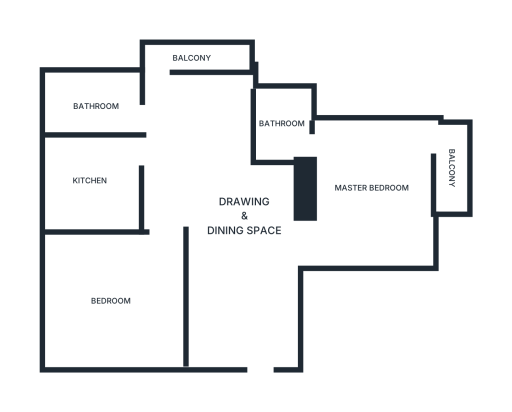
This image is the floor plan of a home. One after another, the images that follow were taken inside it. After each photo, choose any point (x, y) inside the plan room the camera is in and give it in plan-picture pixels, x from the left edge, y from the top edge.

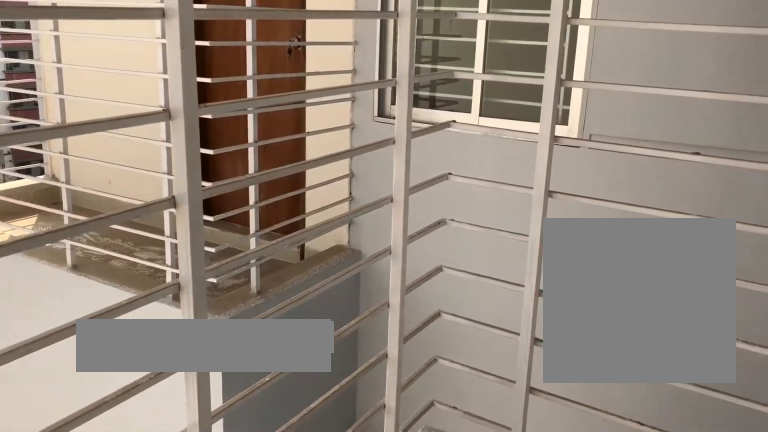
(454, 168)
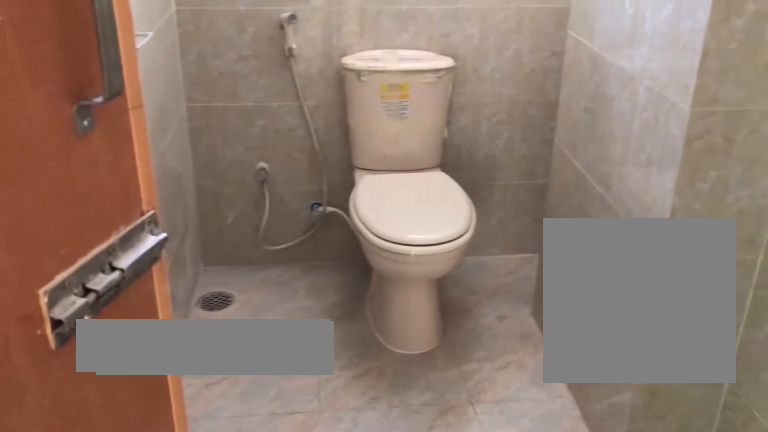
(99, 108)
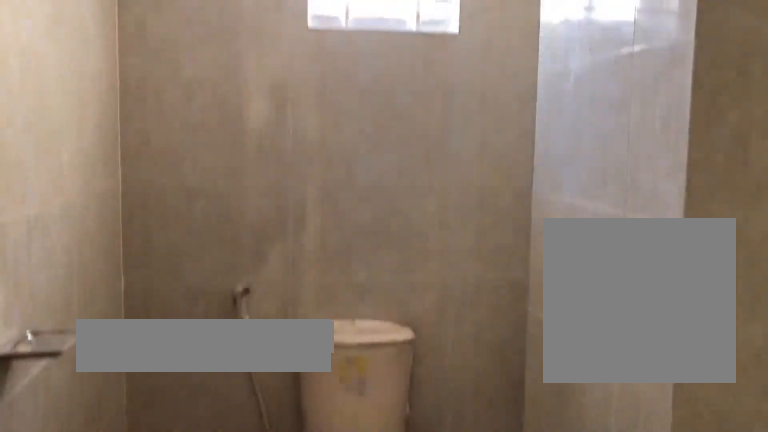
(99, 108)
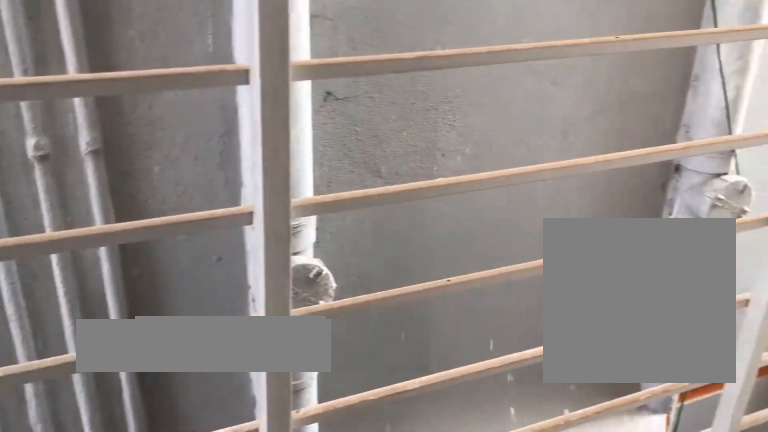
(192, 59)
